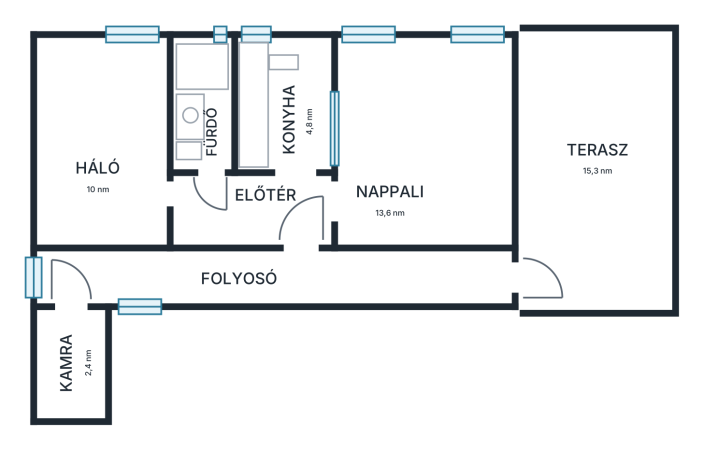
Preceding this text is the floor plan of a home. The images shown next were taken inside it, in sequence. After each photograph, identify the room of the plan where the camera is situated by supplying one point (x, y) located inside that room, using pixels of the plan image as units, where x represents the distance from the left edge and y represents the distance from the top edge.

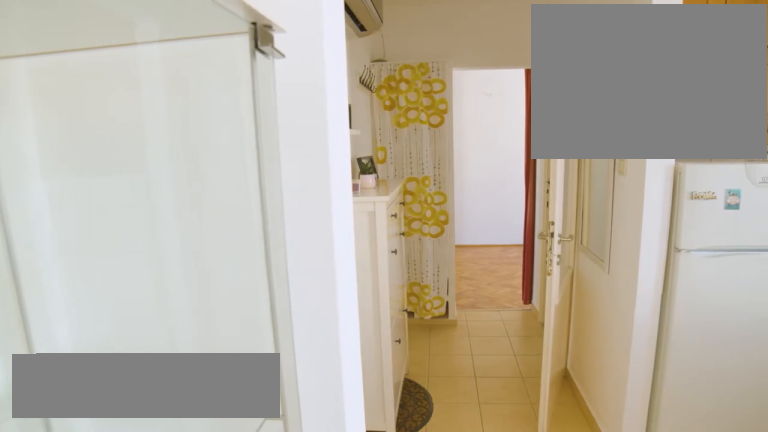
(259, 203)
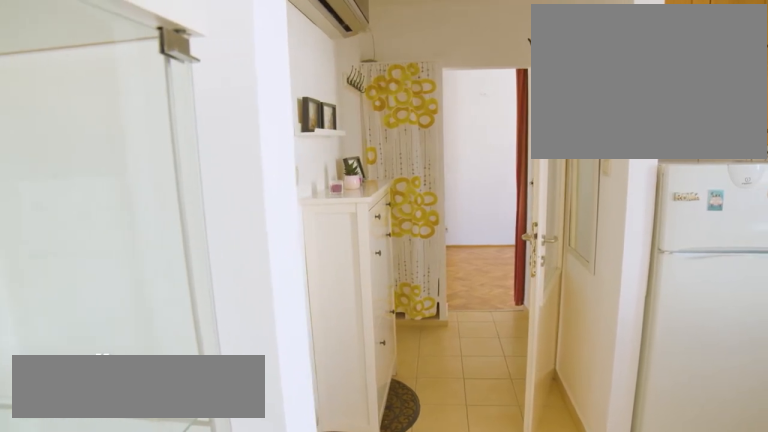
(259, 203)
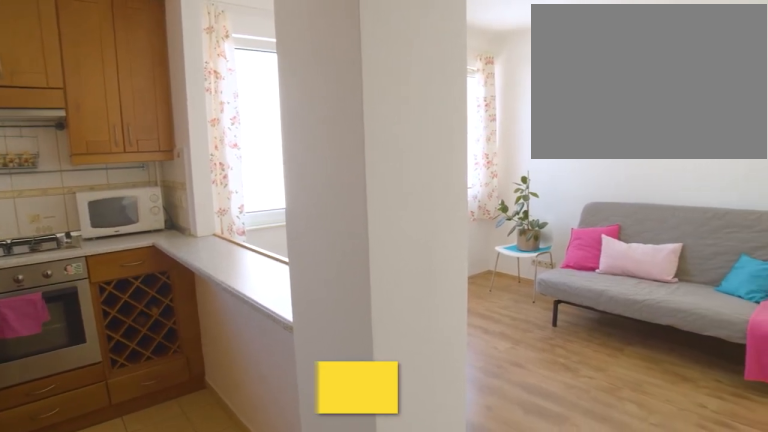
(422, 137)
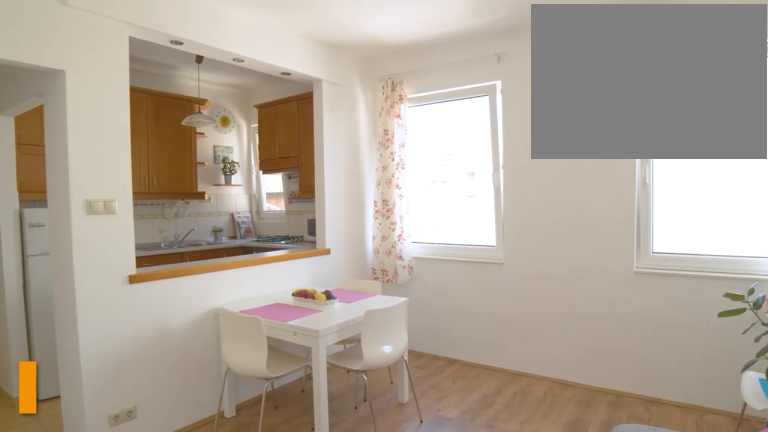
(422, 137)
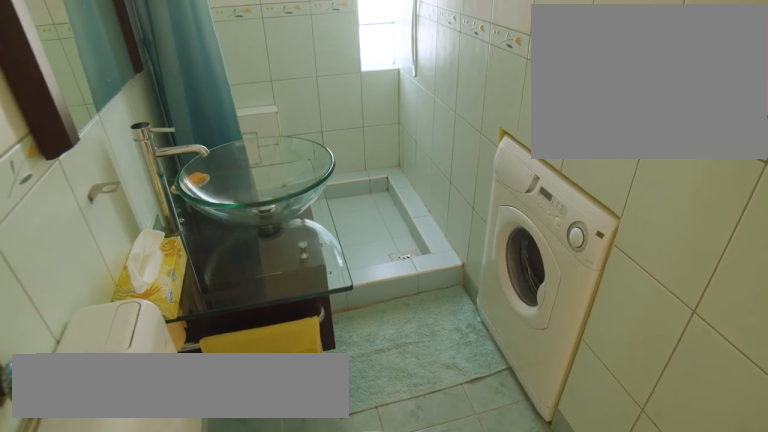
(200, 104)
